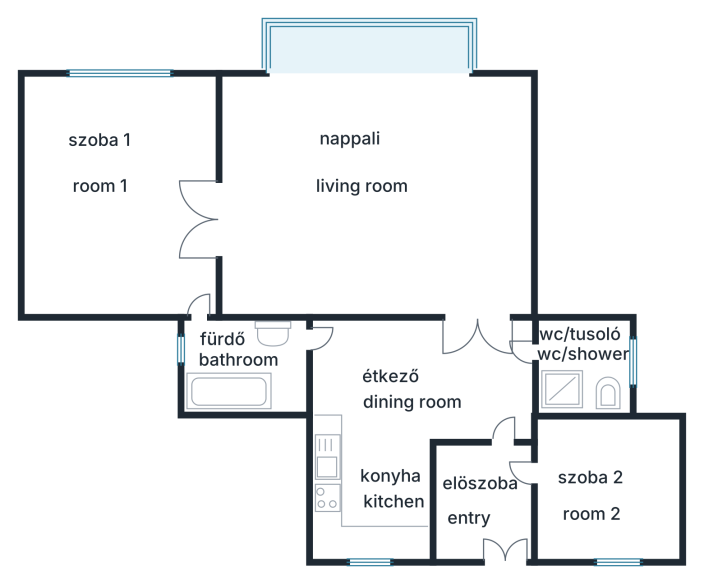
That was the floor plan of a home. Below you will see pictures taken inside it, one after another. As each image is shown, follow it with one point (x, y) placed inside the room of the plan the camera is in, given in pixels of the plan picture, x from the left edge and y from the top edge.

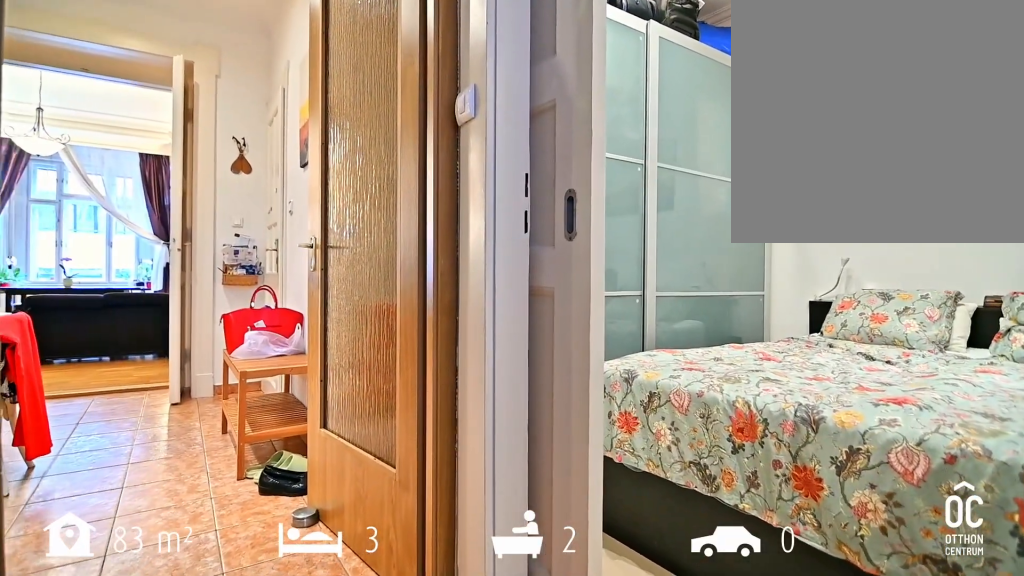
(480, 502)
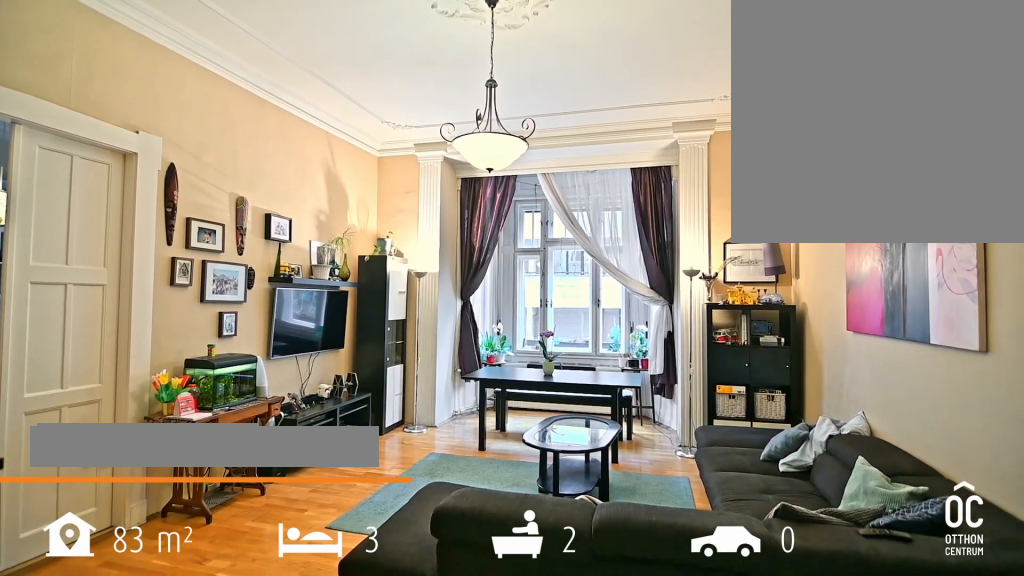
(367, 195)
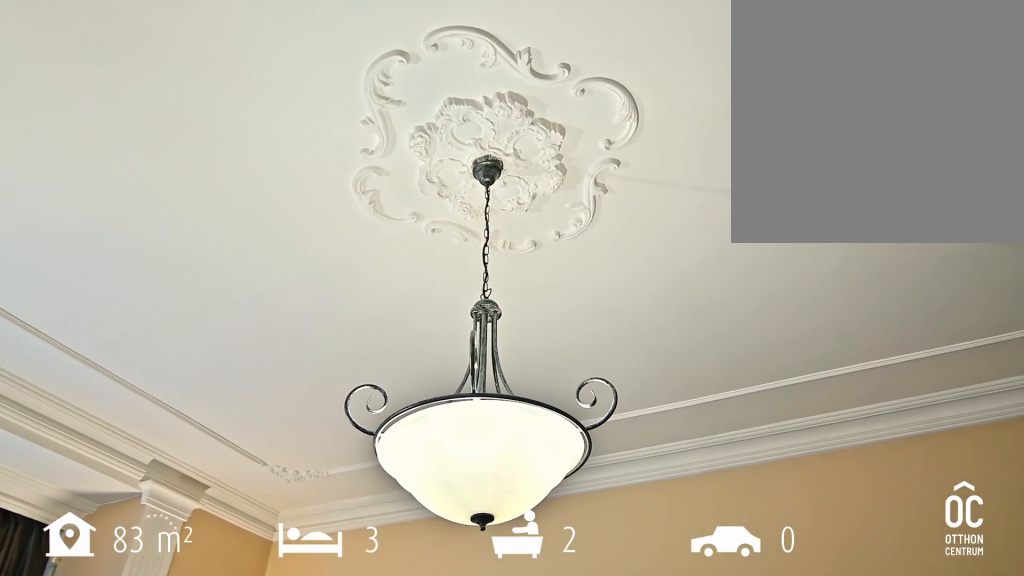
(368, 195)
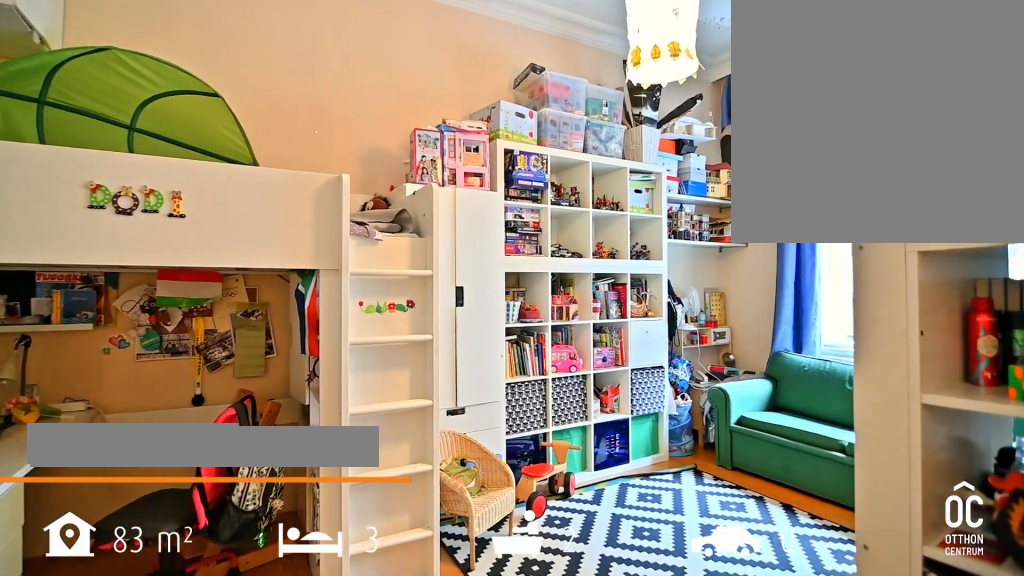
(117, 199)
